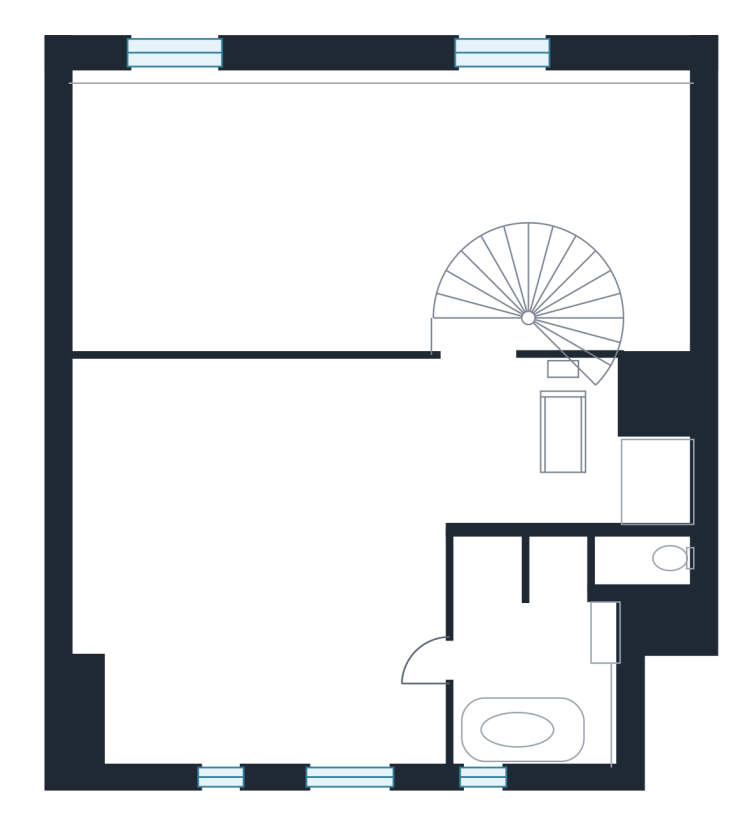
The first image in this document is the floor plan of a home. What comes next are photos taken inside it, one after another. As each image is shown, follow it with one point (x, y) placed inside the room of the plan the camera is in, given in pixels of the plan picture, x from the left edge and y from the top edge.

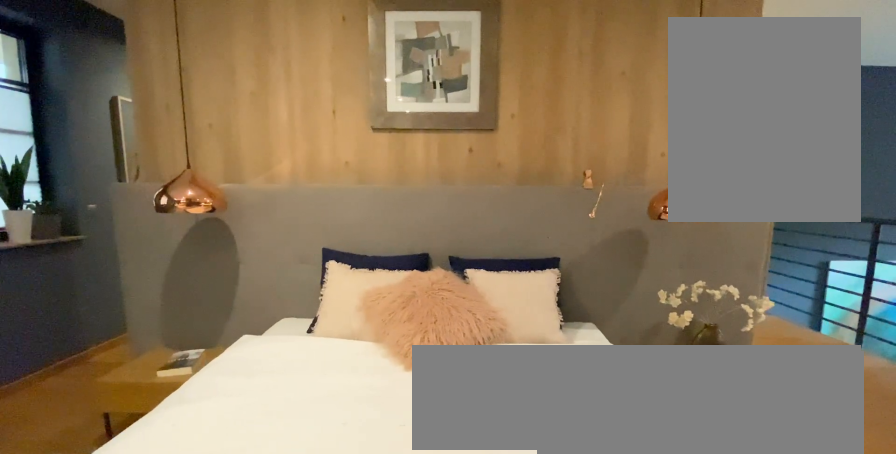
(314, 580)
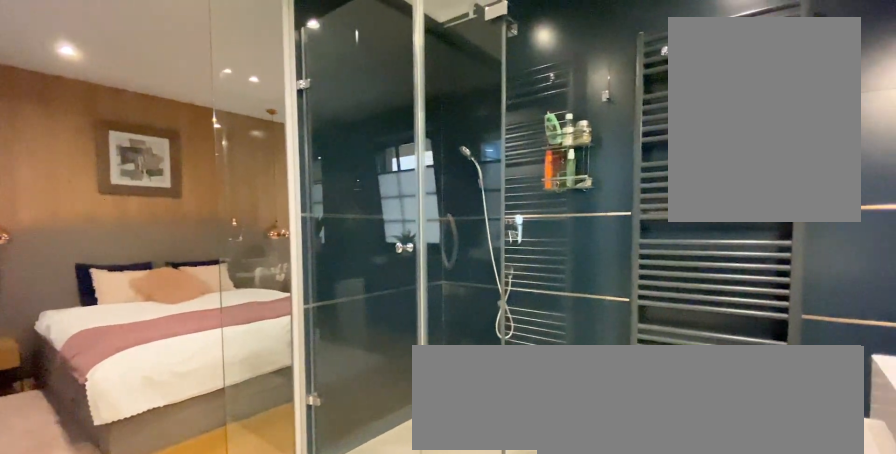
(522, 628)
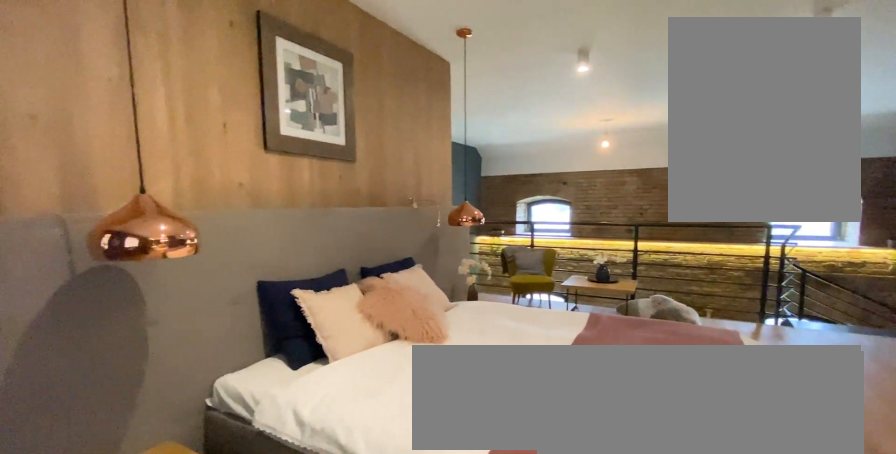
(314, 580)
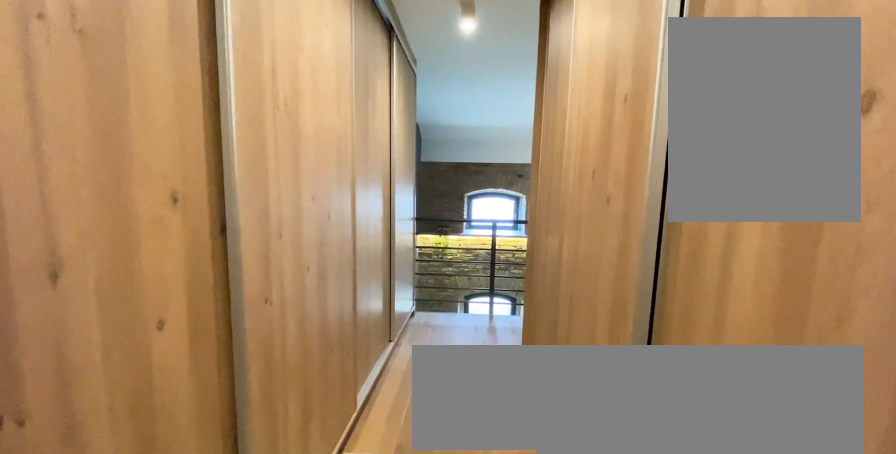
(315, 580)
